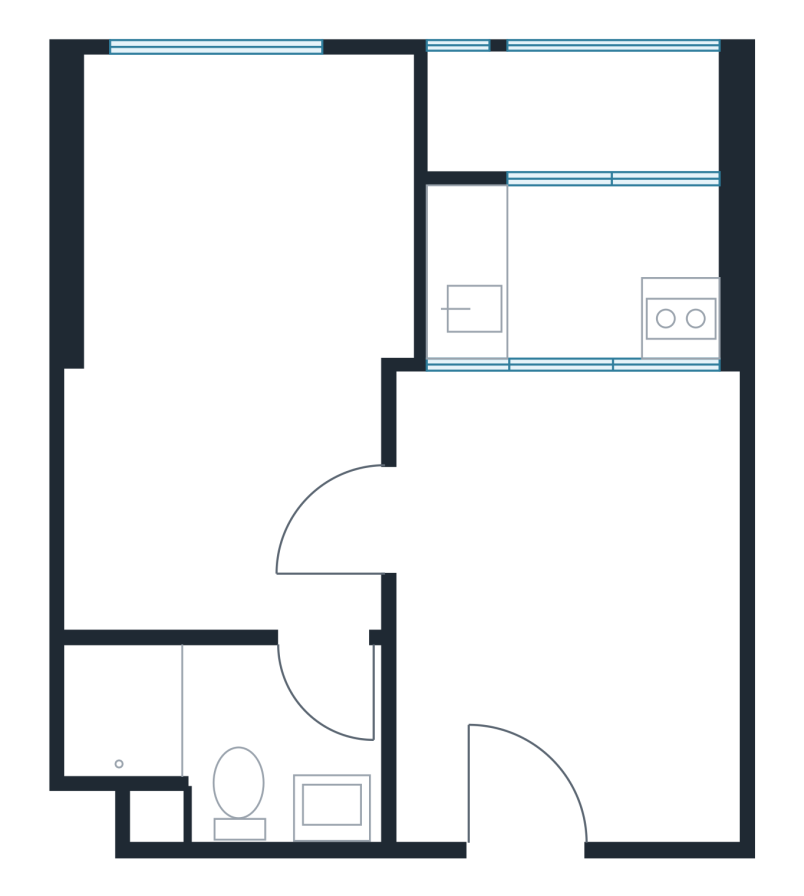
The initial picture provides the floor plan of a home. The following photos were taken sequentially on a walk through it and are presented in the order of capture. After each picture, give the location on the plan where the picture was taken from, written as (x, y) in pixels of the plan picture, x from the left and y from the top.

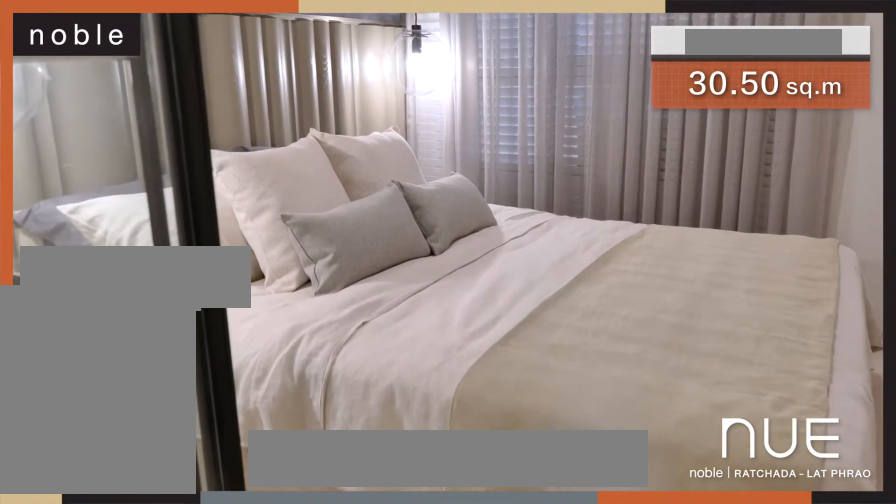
(329, 450)
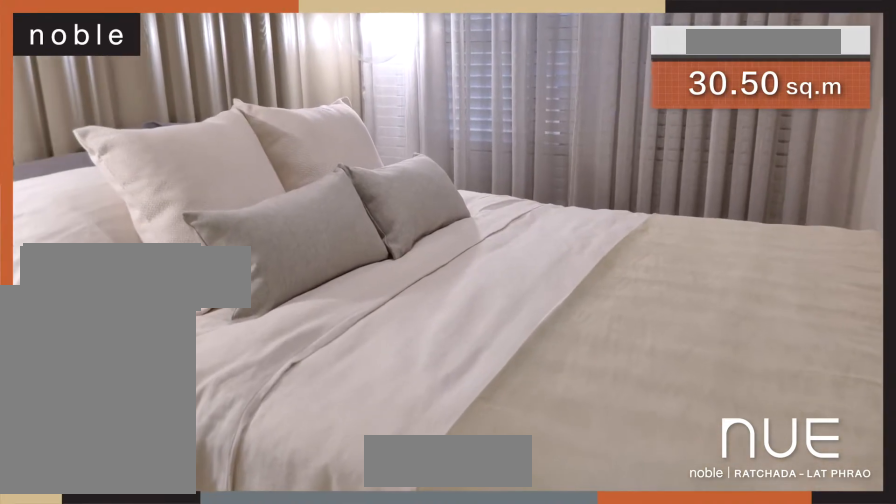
(336, 457)
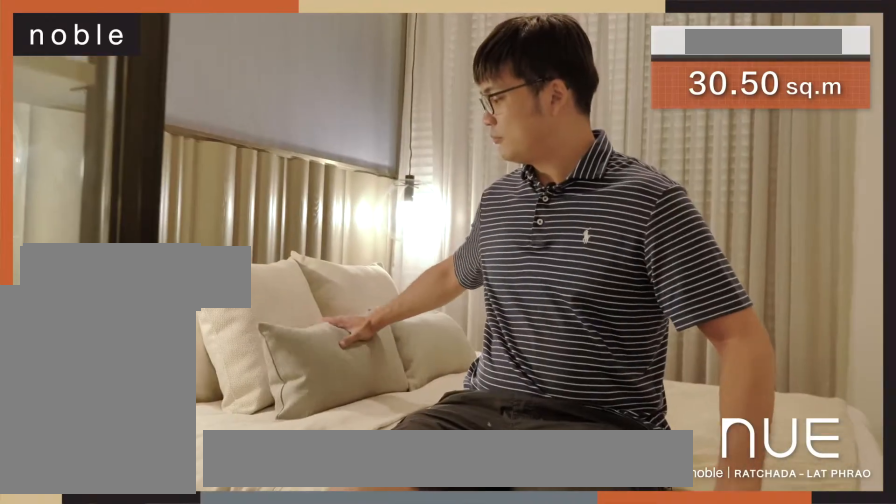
(336, 460)
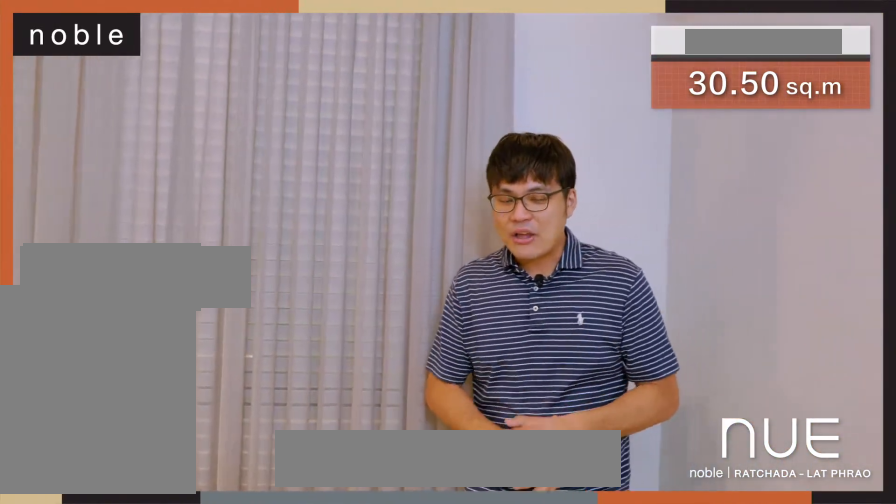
(331, 451)
